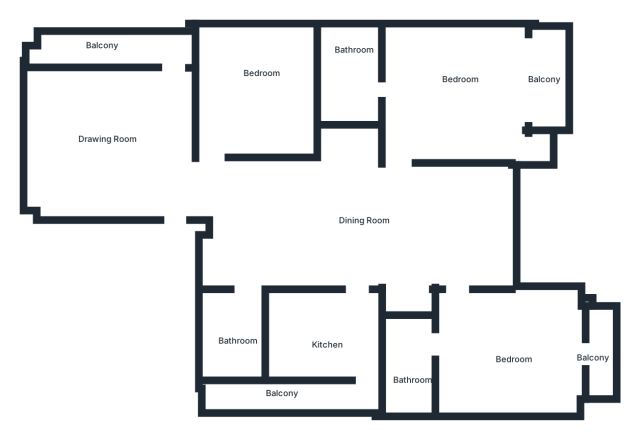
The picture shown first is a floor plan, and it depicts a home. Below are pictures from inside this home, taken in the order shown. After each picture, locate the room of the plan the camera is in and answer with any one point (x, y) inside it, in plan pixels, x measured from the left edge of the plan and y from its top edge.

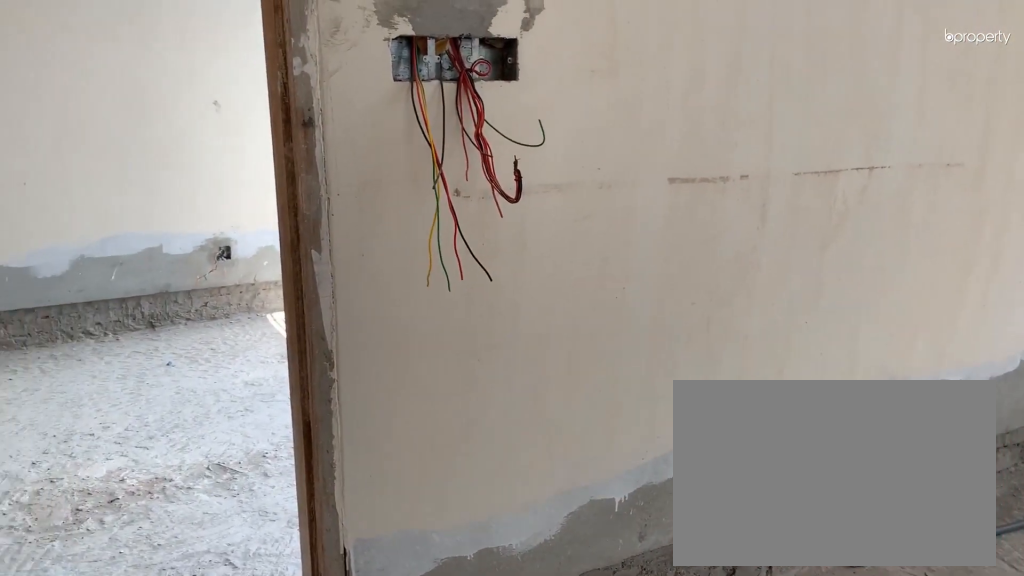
(512, 360)
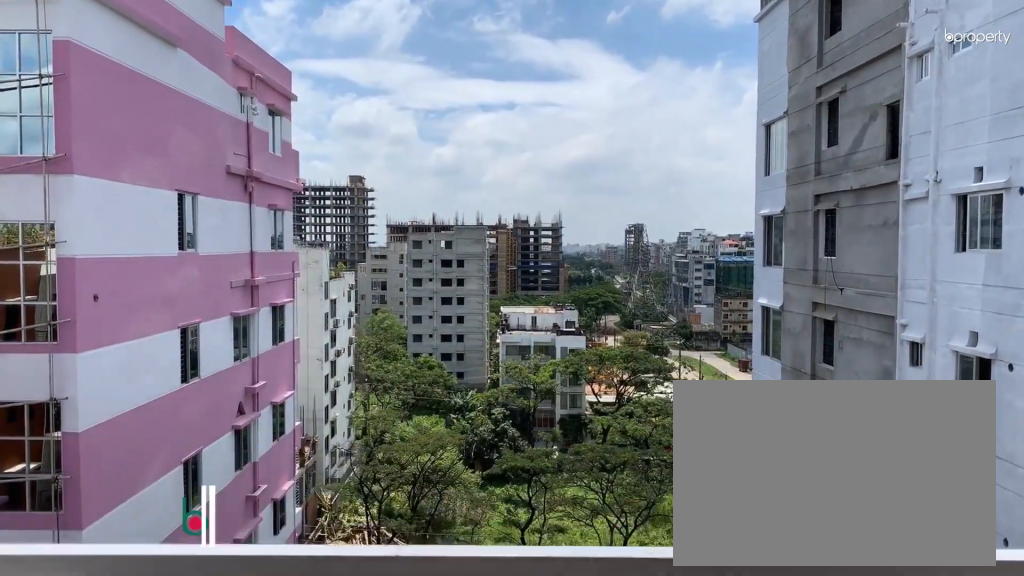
(601, 357)
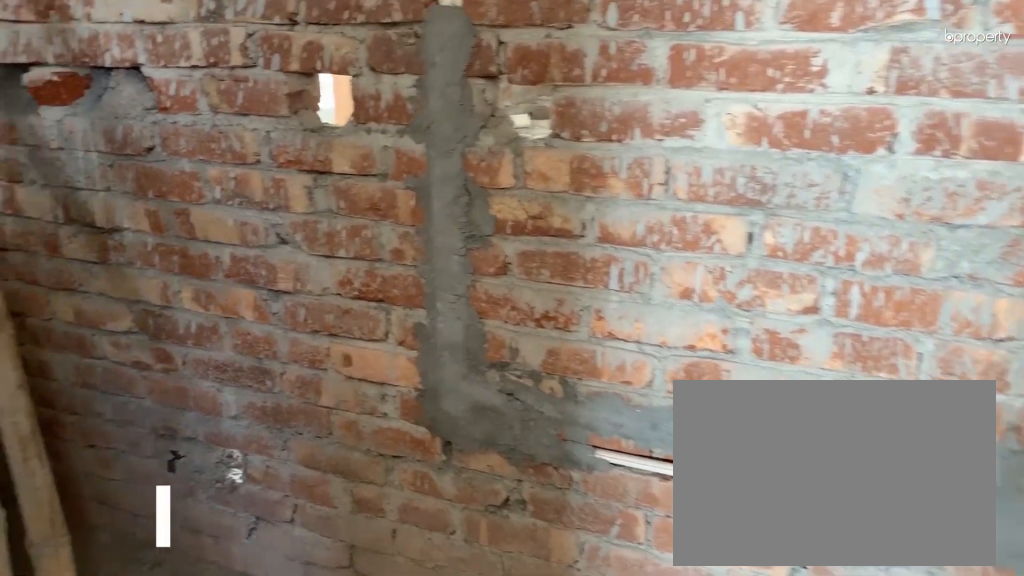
(408, 353)
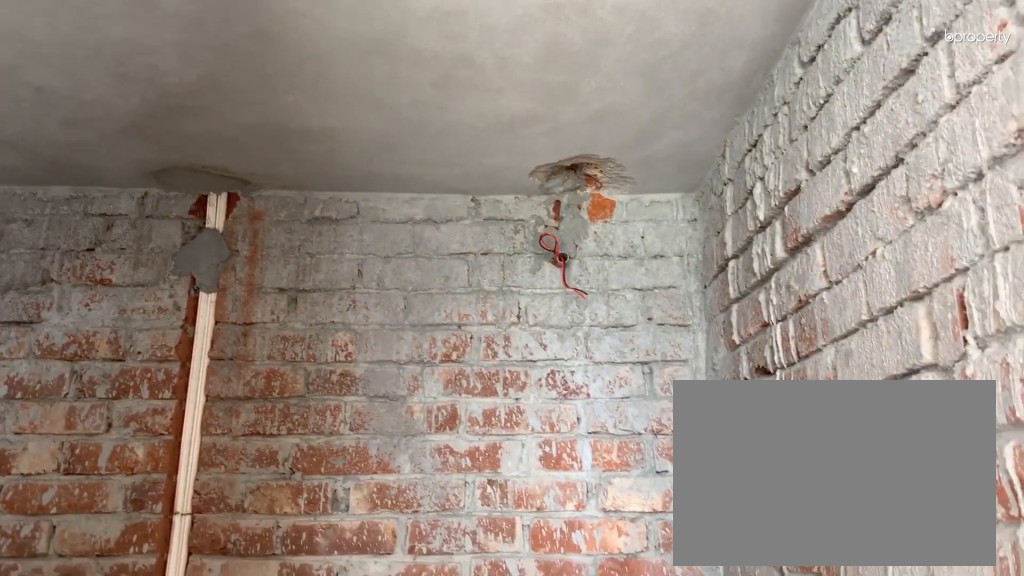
(408, 350)
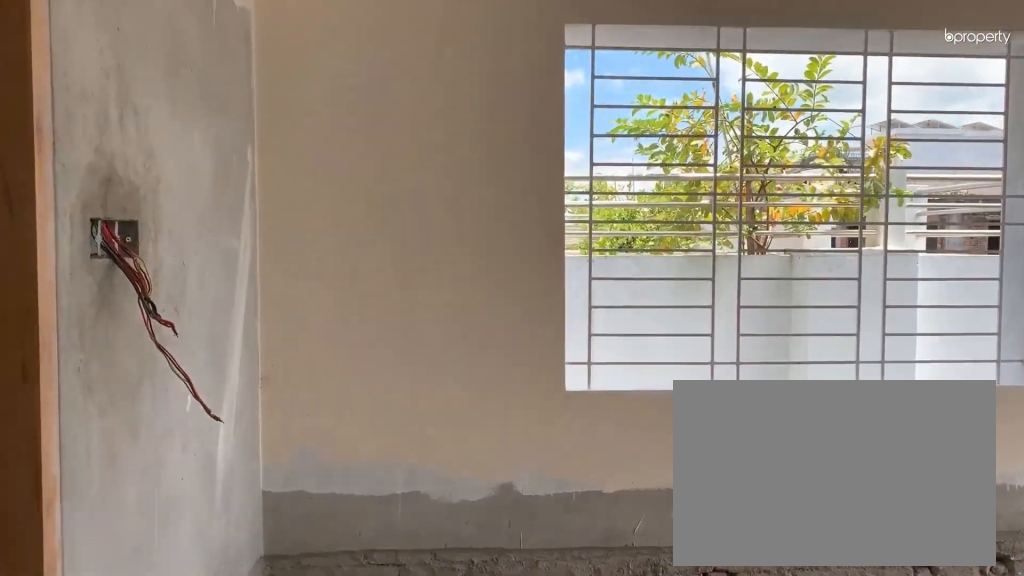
(467, 91)
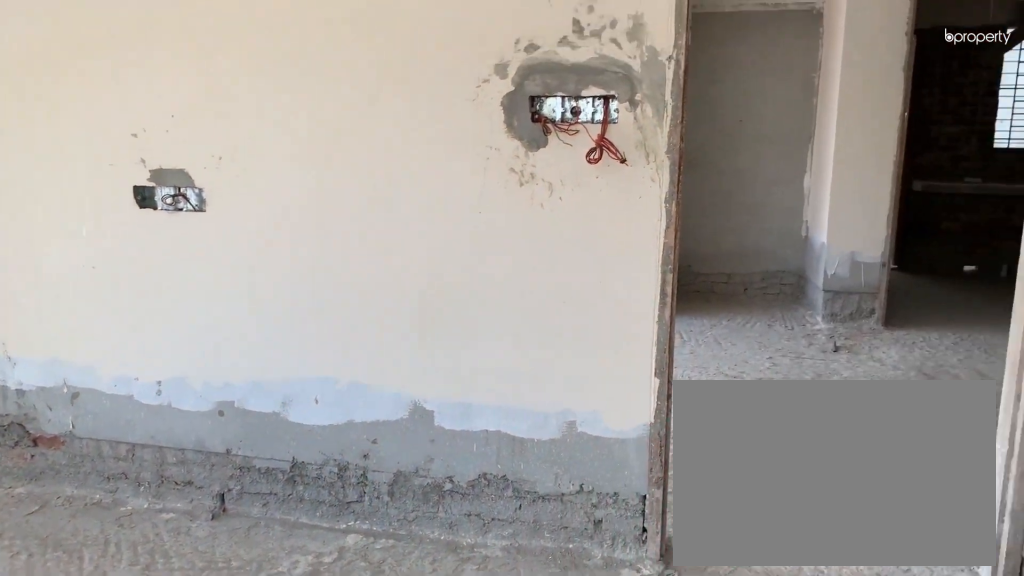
(467, 91)
